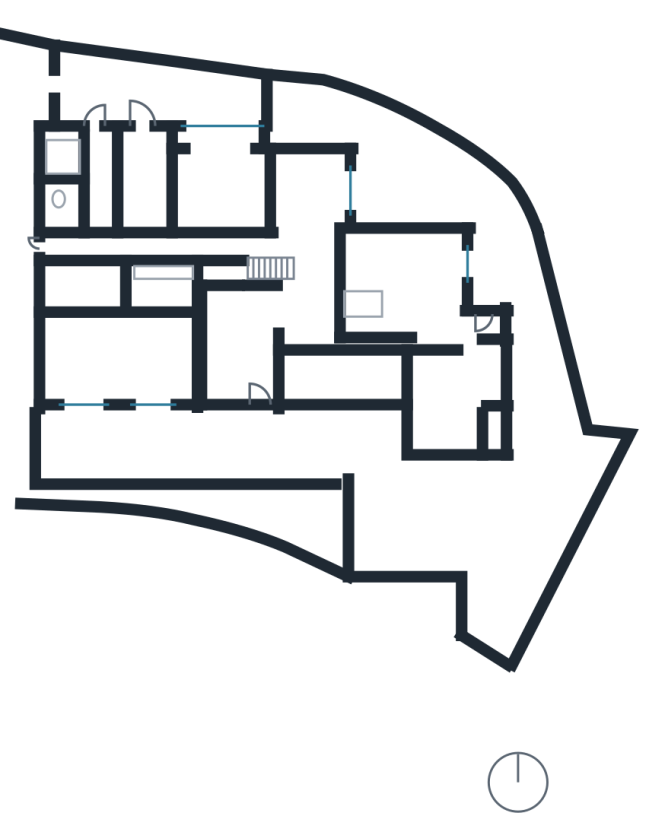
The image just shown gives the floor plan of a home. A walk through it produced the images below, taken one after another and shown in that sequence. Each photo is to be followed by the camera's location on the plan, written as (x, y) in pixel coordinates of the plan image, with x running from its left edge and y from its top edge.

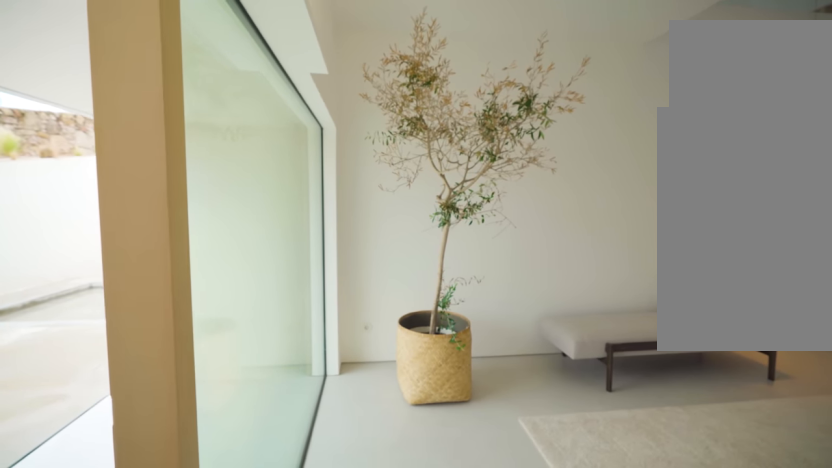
(260, 387)
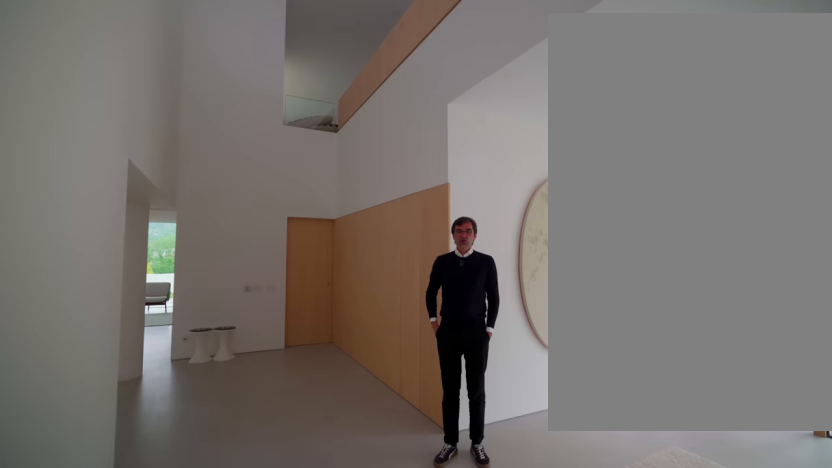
(225, 307)
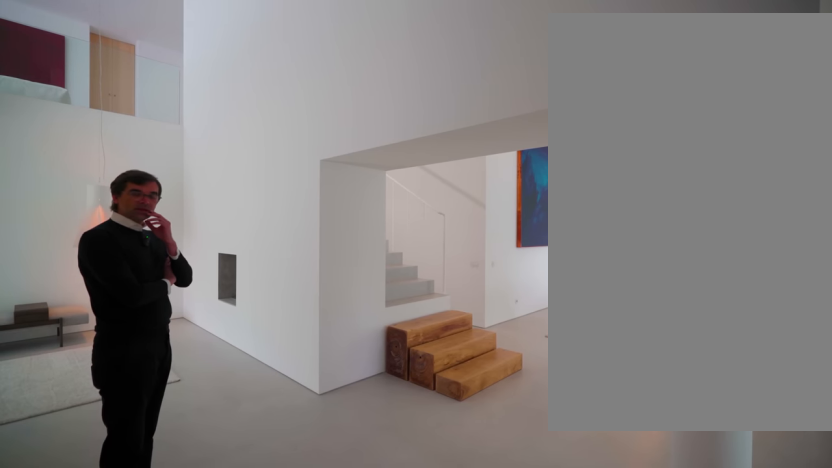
(323, 308)
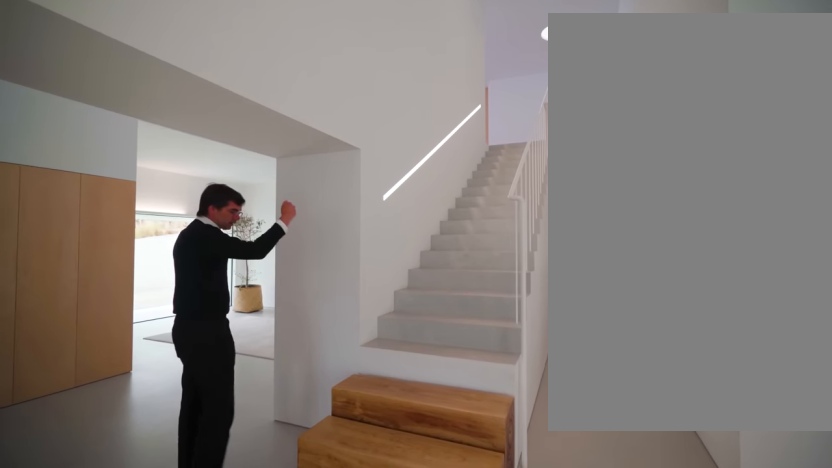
(330, 248)
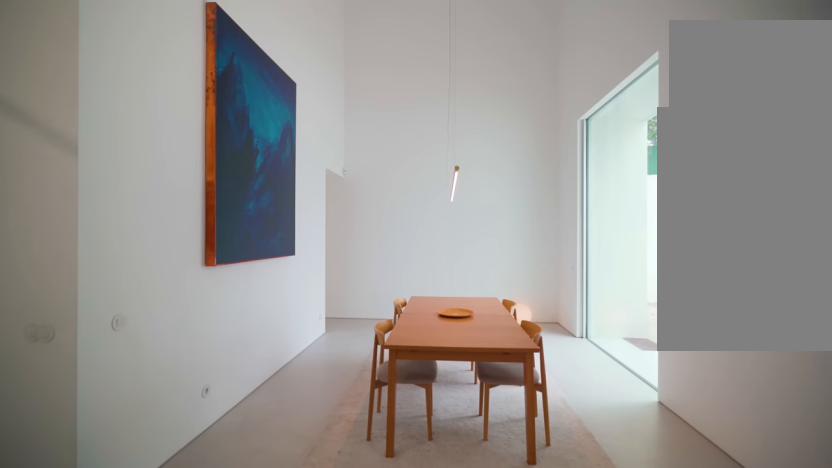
(323, 265)
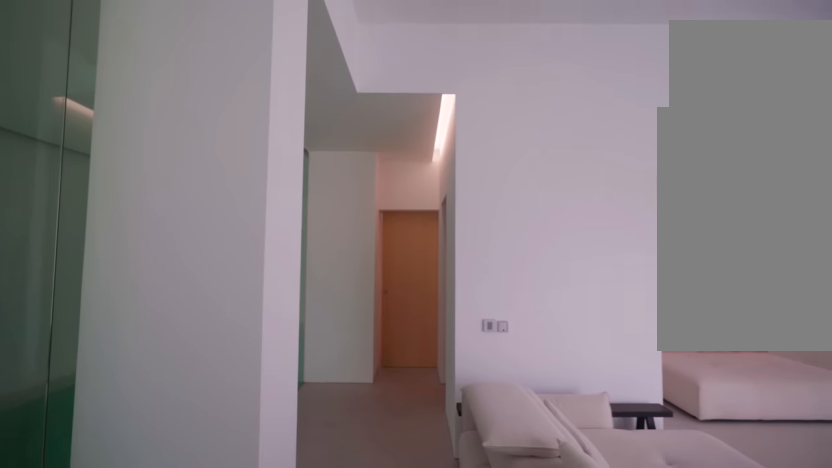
(413, 318)
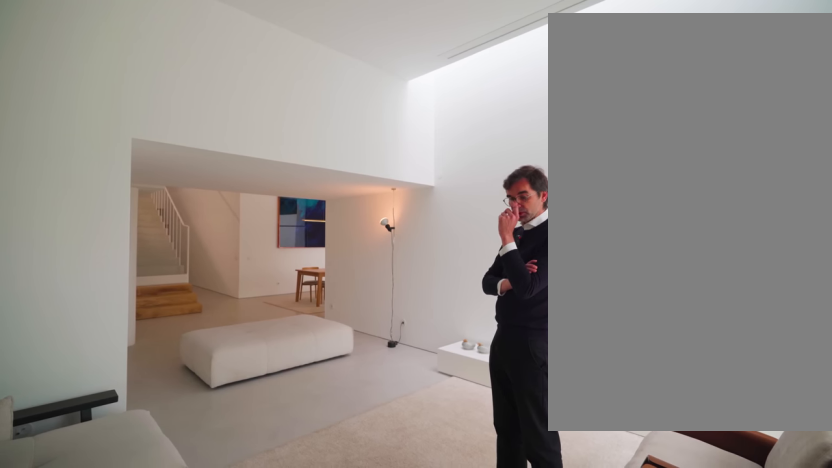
(413, 334)
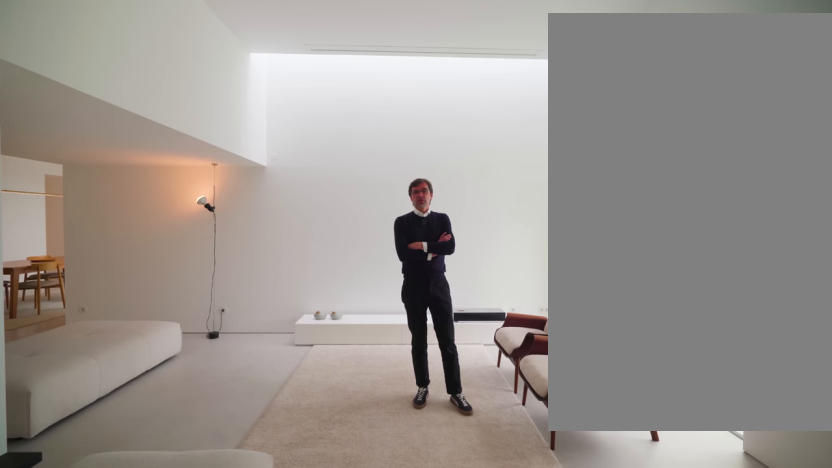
(428, 295)
